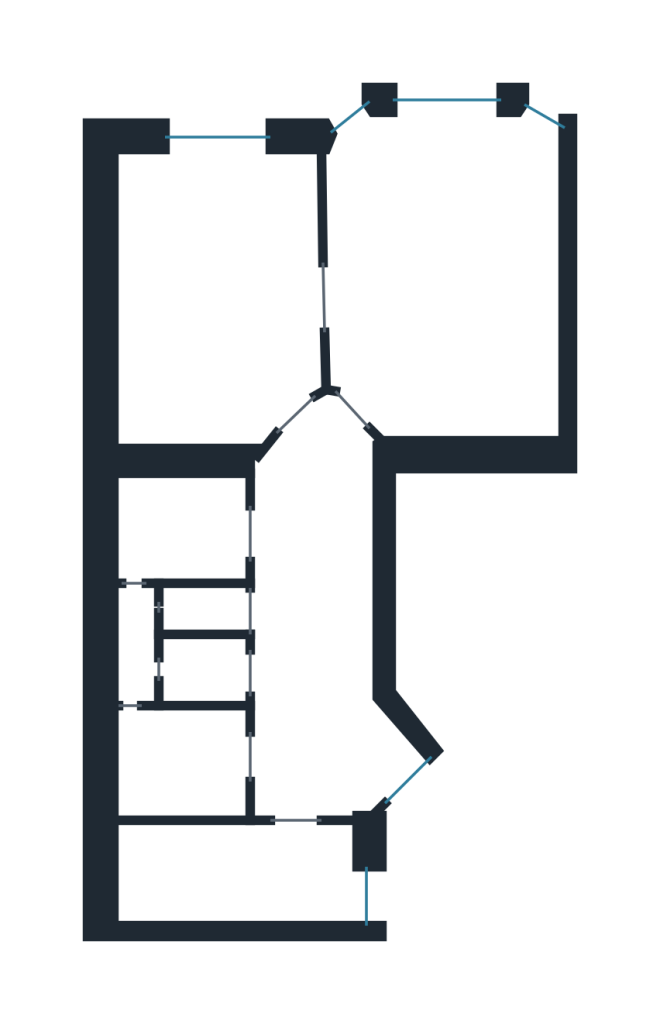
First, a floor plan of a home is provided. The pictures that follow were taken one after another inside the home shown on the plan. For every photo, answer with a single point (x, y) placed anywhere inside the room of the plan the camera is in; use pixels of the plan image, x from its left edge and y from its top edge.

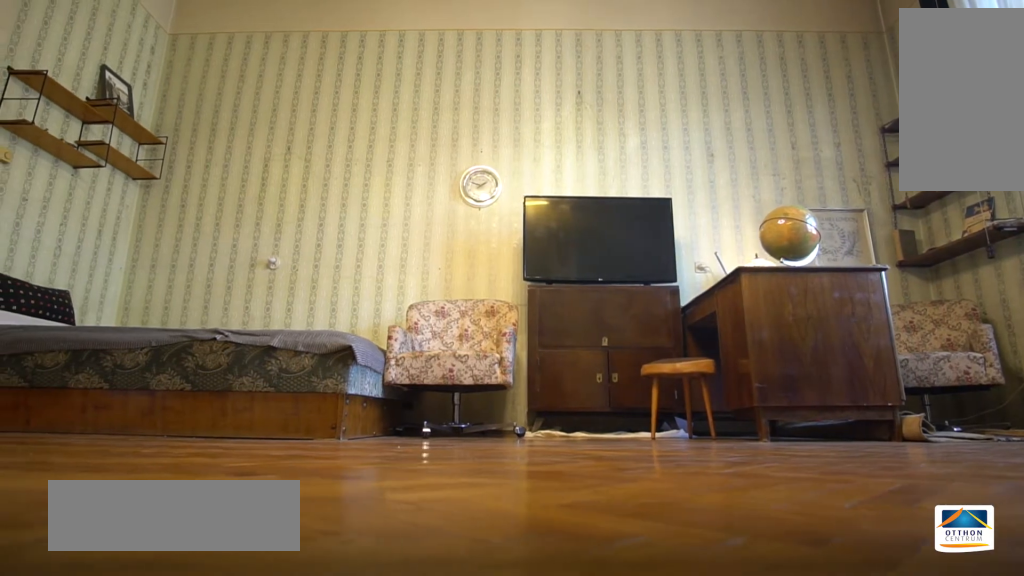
(235, 293)
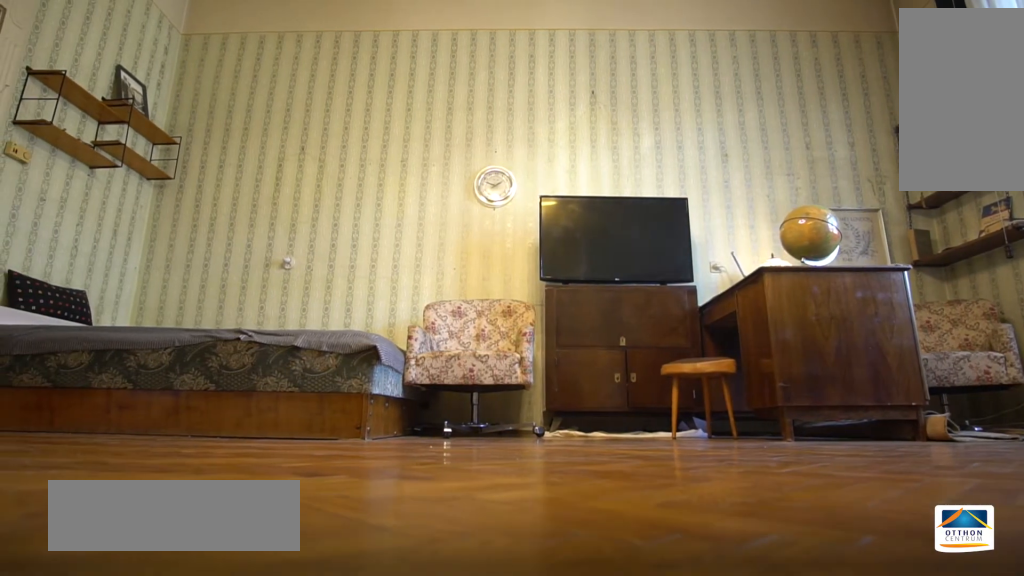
(234, 294)
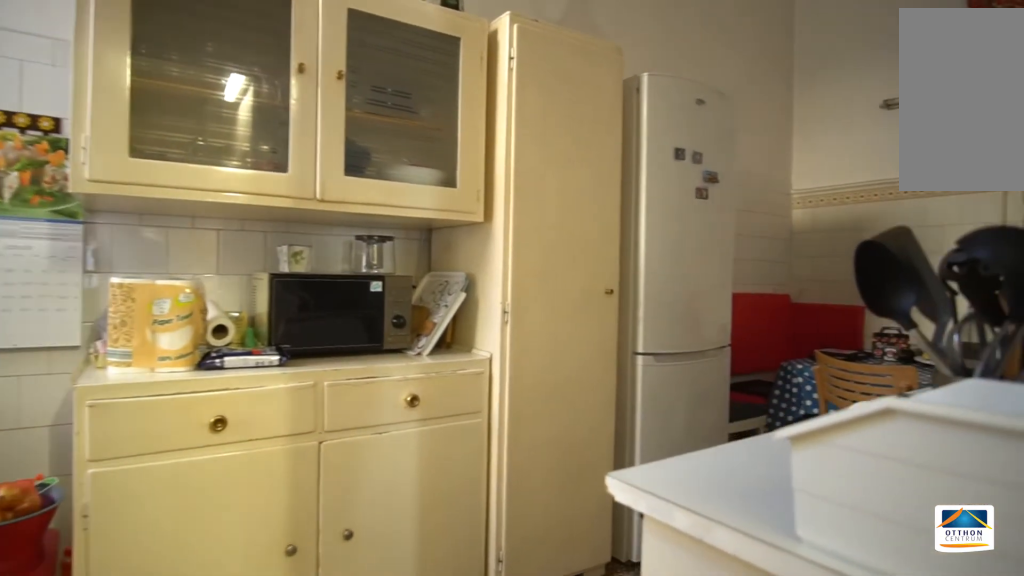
(239, 876)
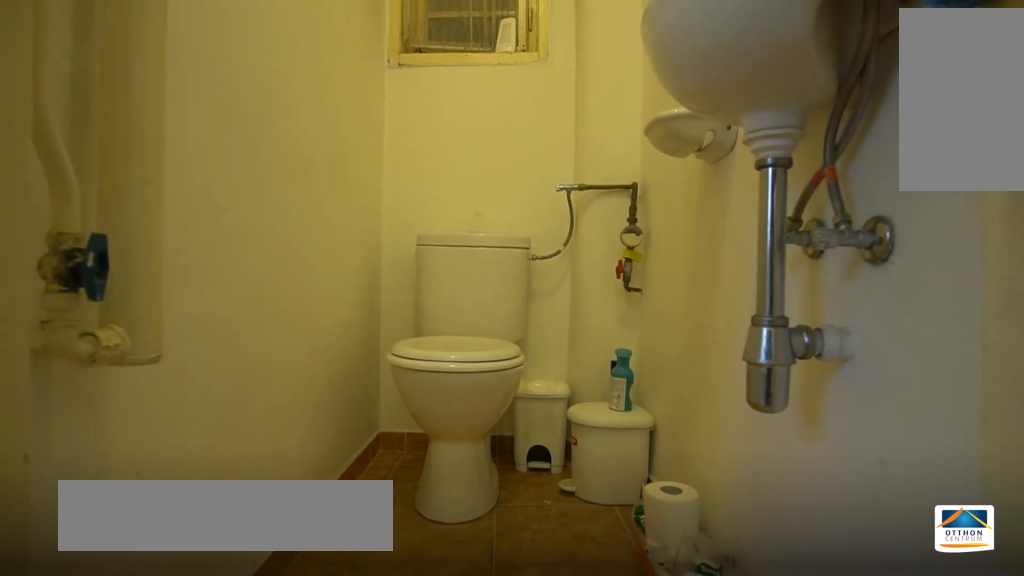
(185, 606)
